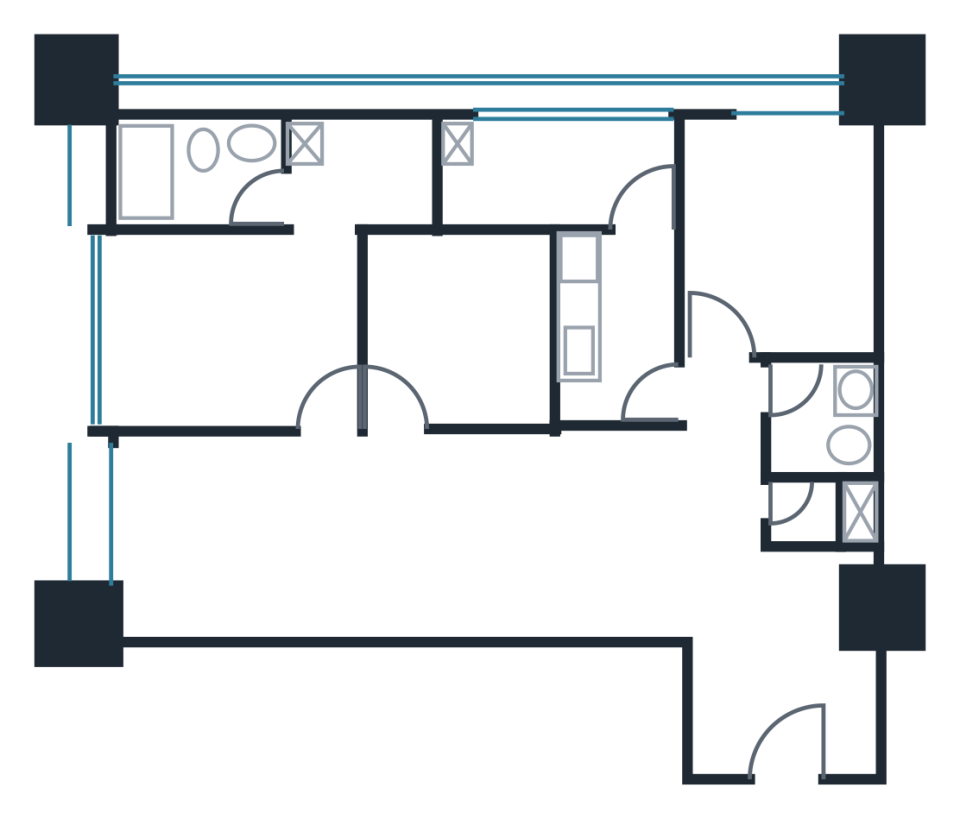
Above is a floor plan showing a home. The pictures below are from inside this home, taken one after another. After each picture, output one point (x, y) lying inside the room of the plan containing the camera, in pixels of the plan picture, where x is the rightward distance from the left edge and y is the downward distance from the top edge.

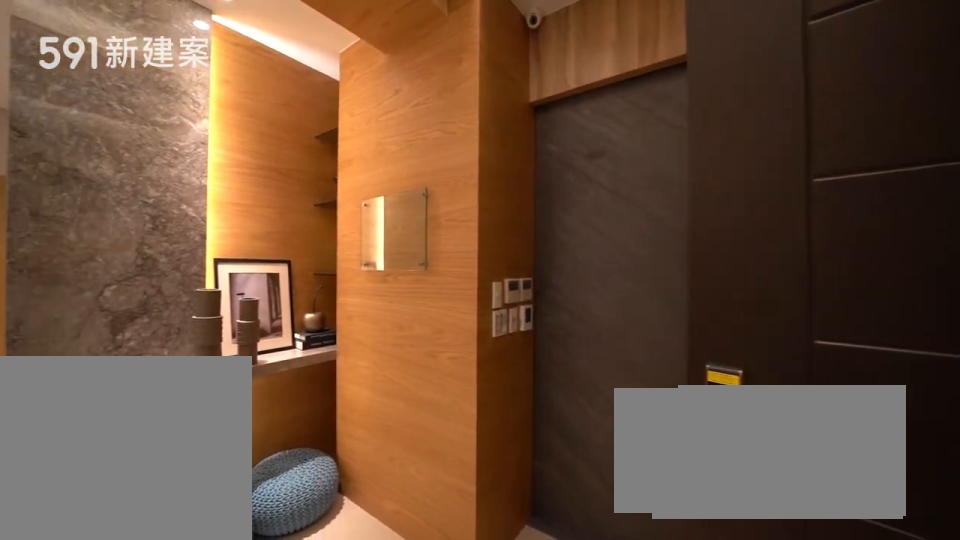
(786, 711)
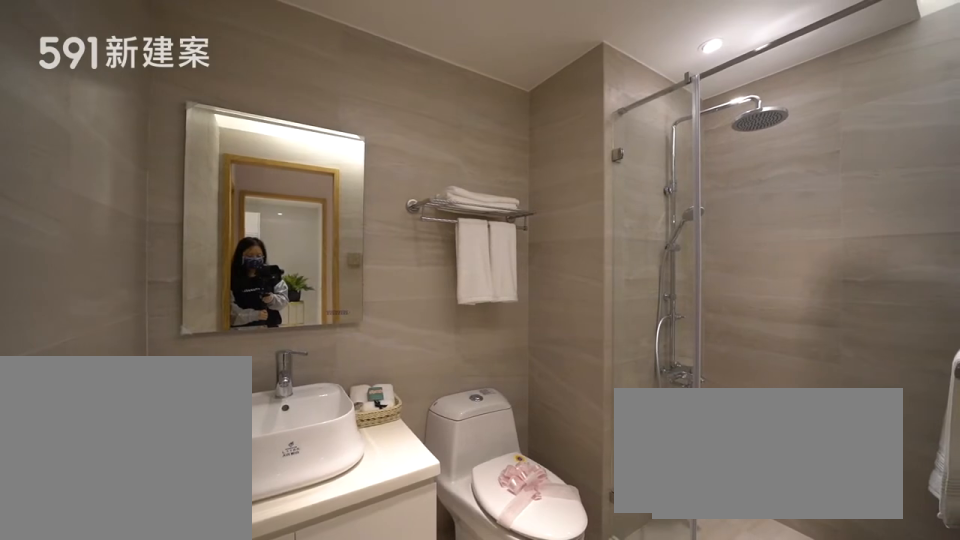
(826, 458)
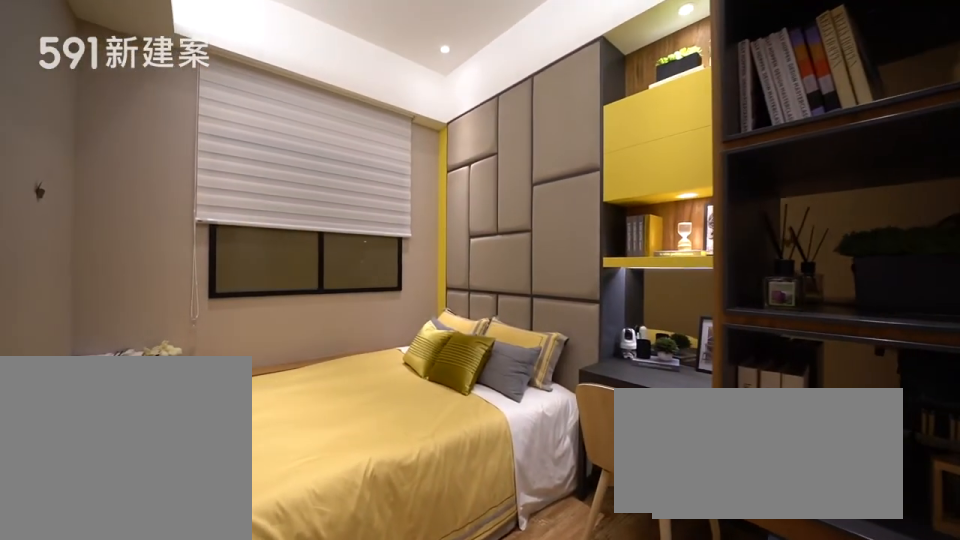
(781, 235)
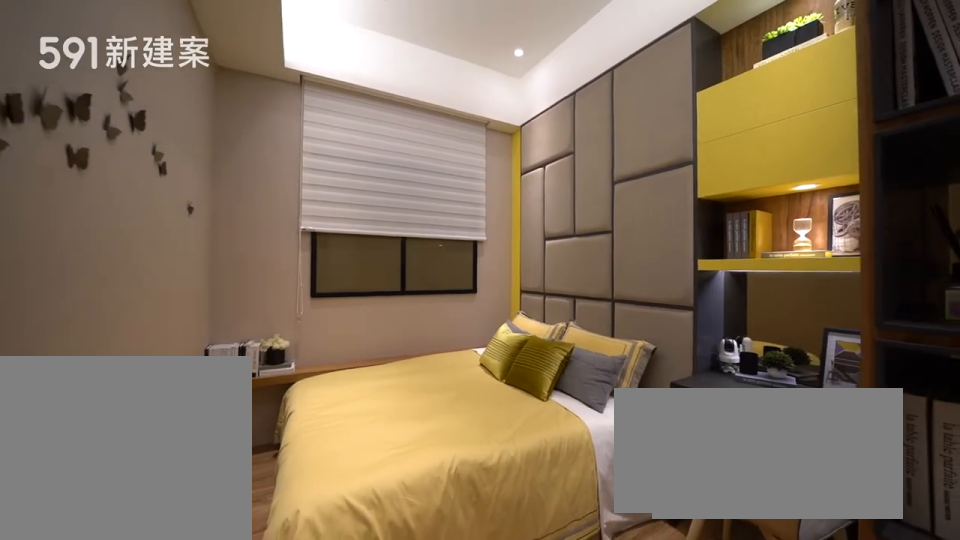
(781, 235)
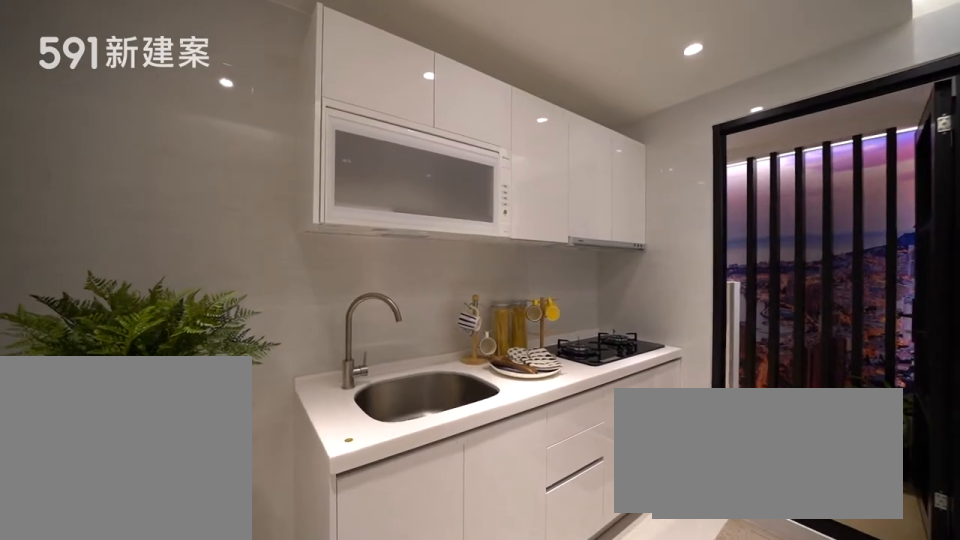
(617, 325)
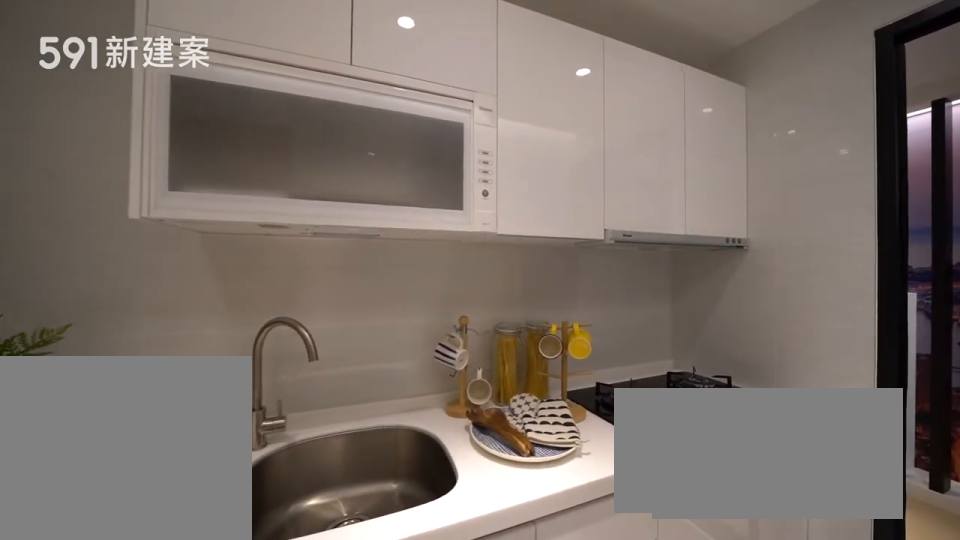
(617, 325)
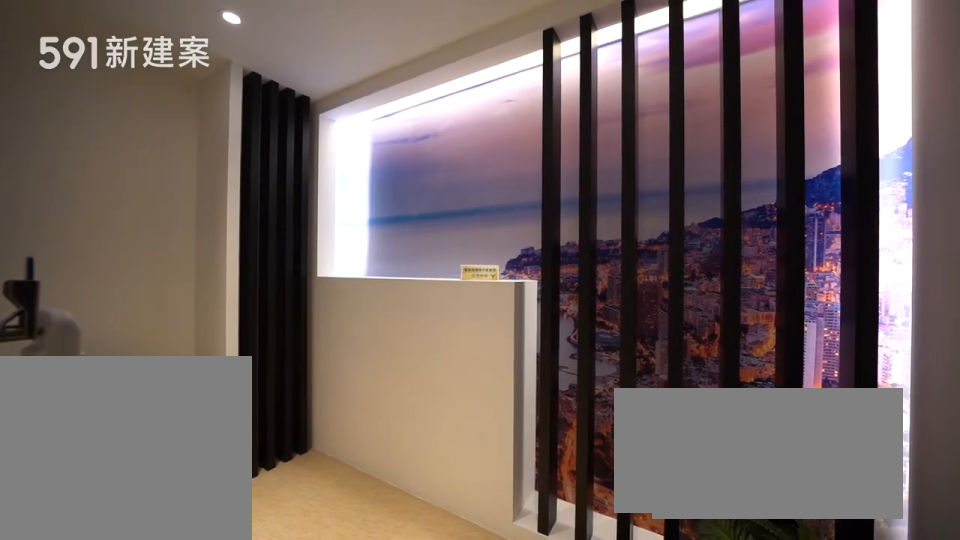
(549, 168)
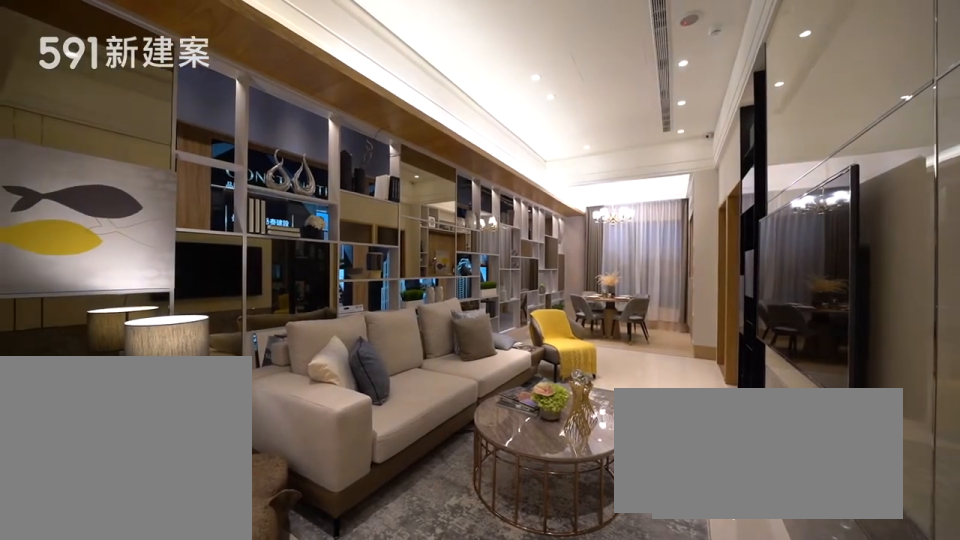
(395, 537)
